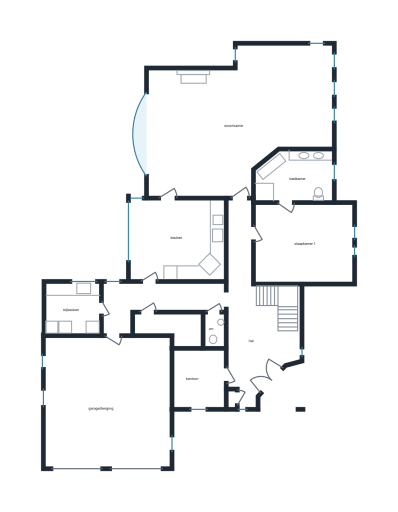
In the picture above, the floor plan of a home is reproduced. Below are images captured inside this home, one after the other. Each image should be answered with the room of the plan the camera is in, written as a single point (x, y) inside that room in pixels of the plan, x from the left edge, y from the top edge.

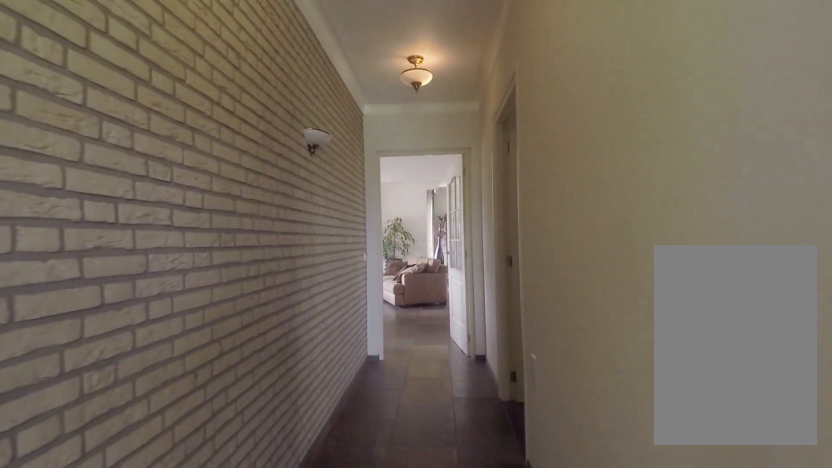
(251, 316)
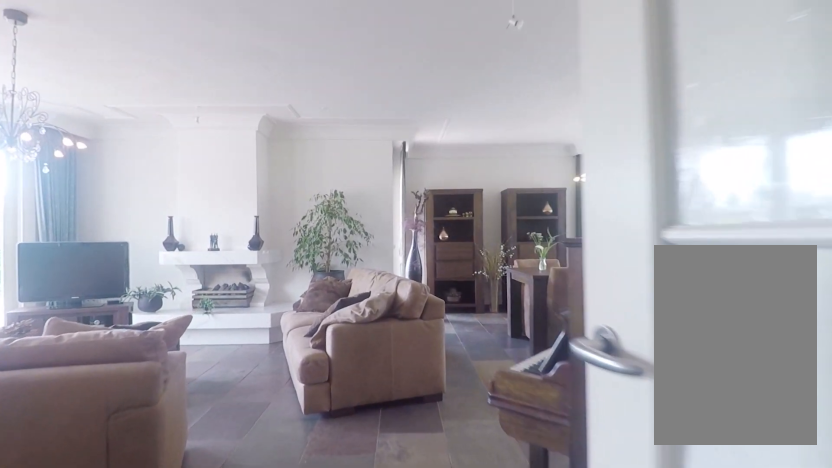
(232, 119)
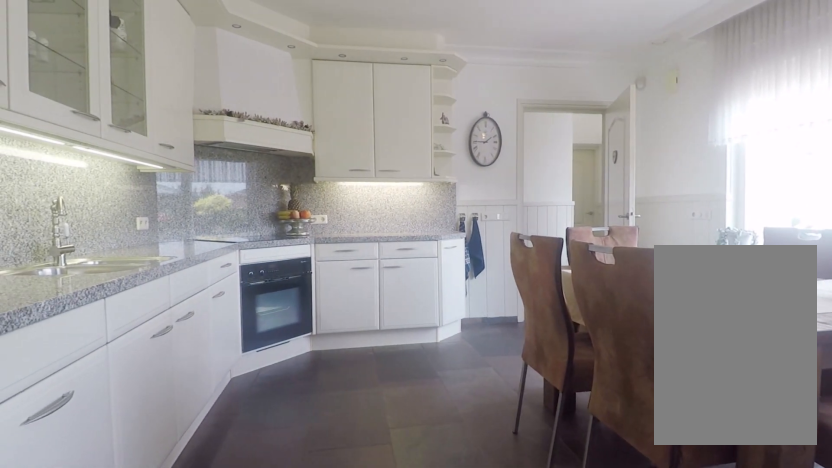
(177, 239)
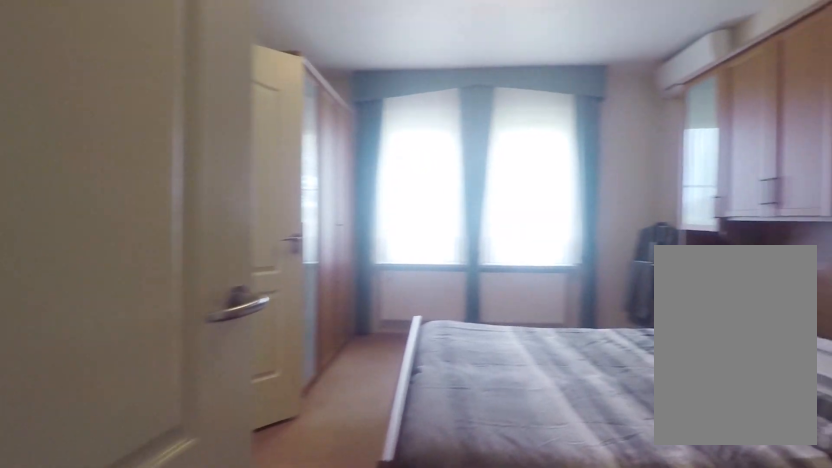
(302, 243)
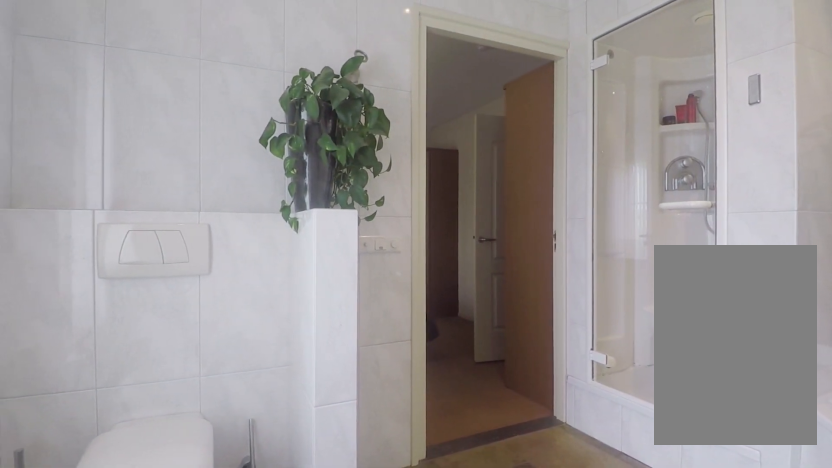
(295, 176)
